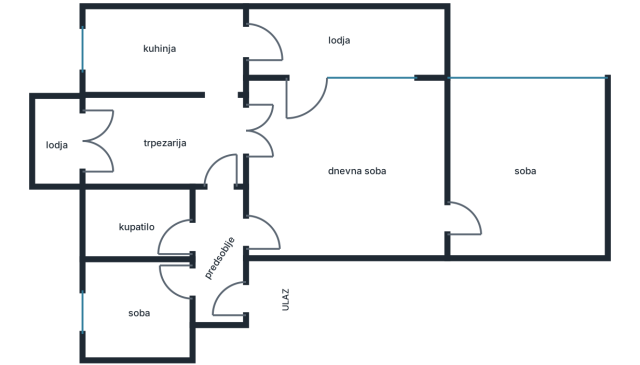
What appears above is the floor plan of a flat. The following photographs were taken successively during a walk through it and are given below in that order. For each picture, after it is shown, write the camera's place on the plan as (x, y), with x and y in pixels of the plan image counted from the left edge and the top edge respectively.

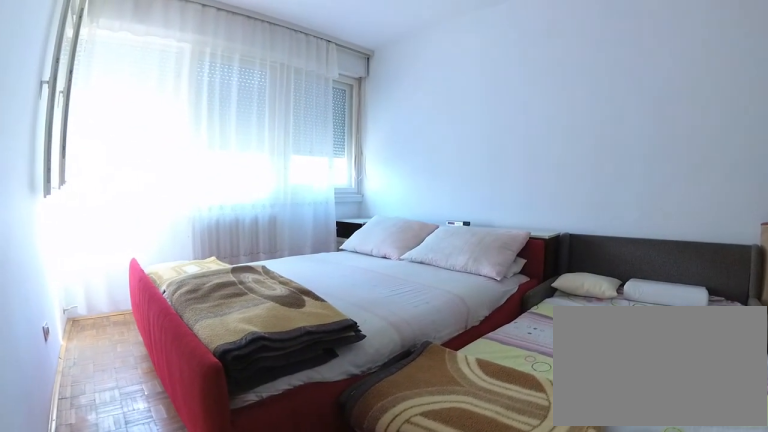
(459, 232)
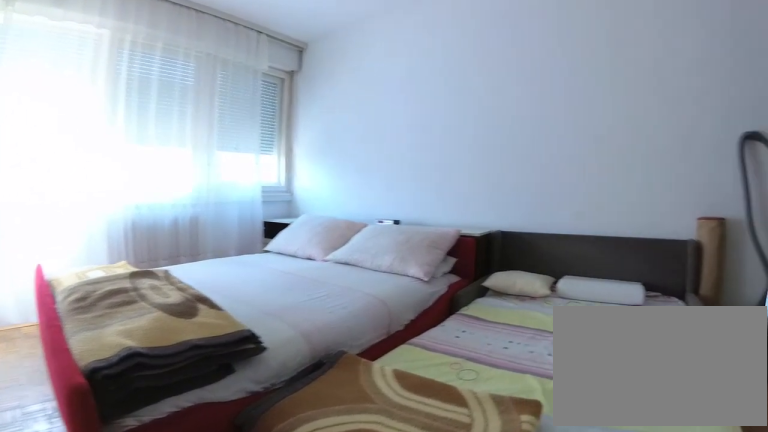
(466, 229)
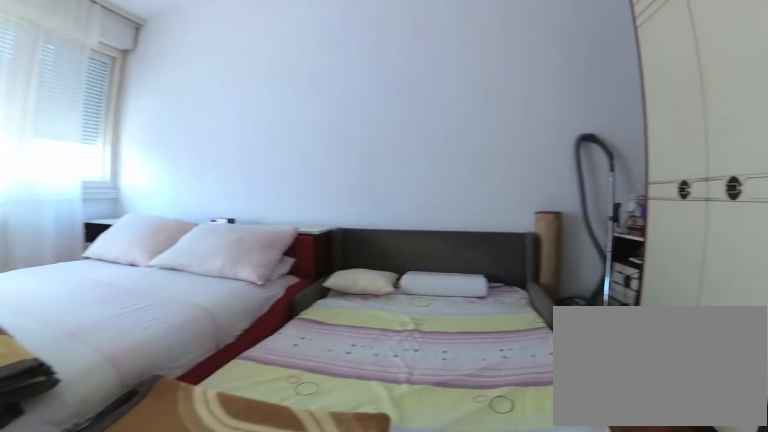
(474, 227)
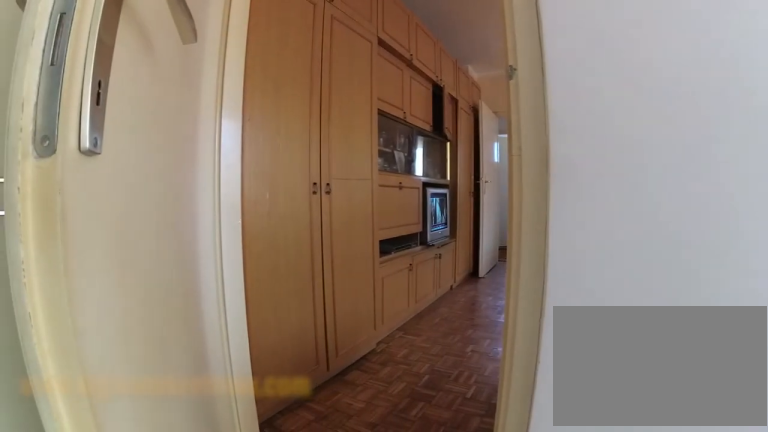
(513, 223)
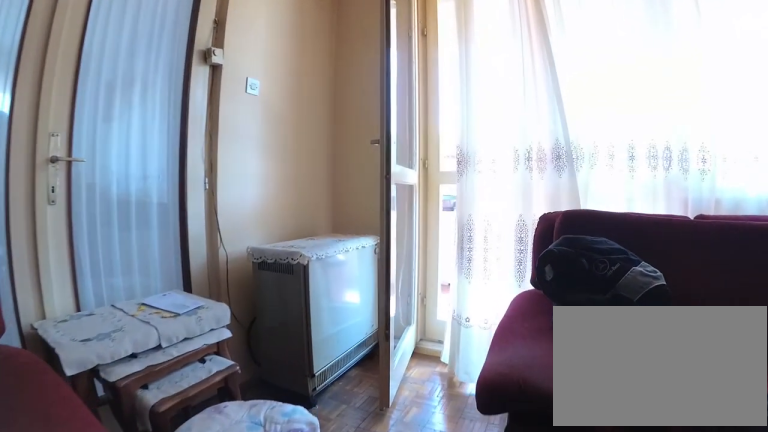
(300, 172)
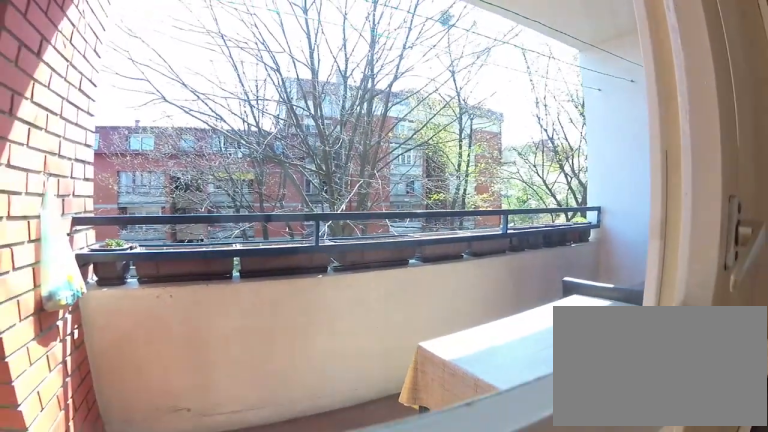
(274, 111)
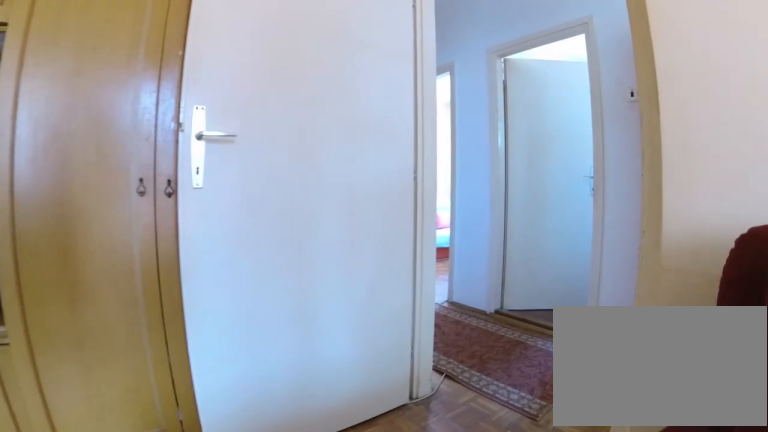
(291, 184)
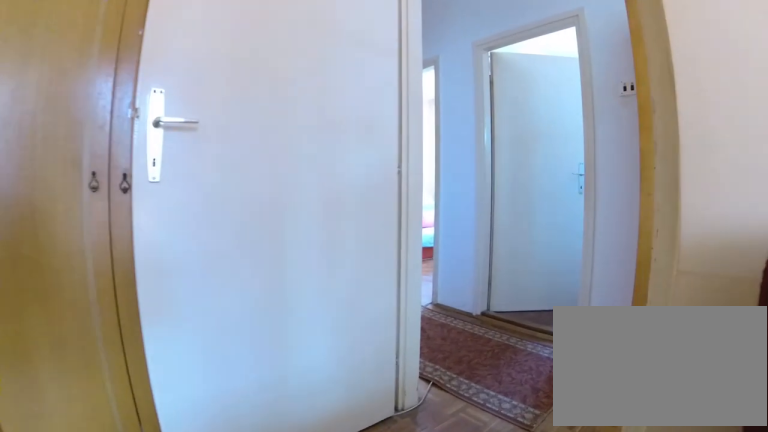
(291, 190)
